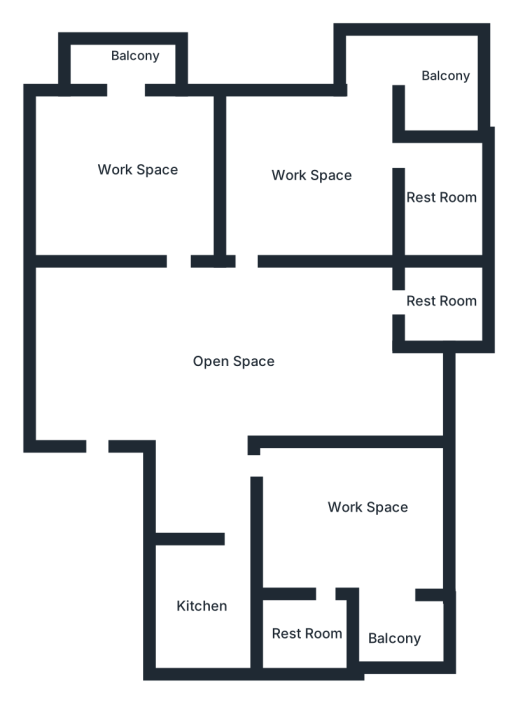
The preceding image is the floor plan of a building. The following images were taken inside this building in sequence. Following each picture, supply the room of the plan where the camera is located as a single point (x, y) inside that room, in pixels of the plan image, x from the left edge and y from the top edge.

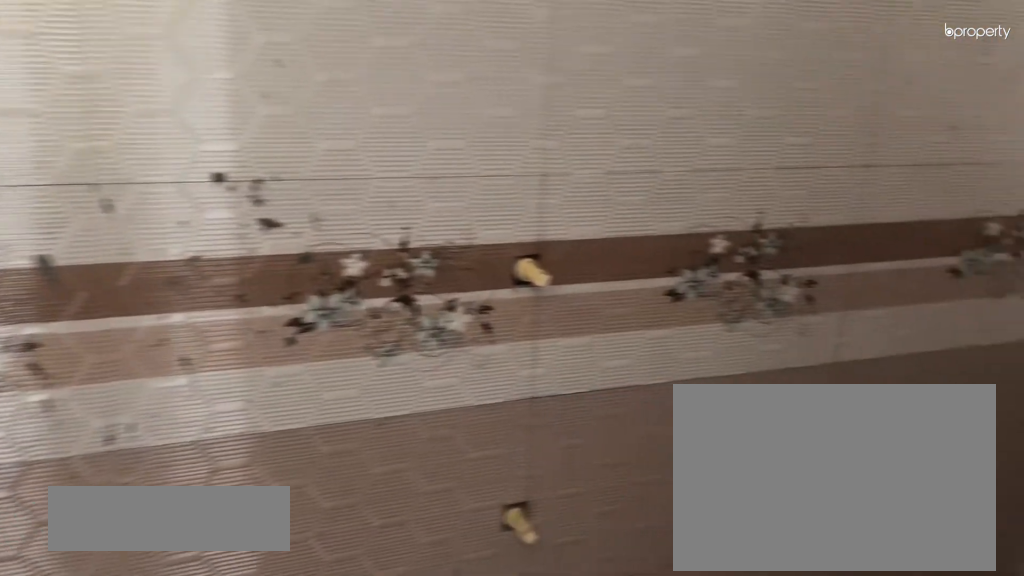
(446, 199)
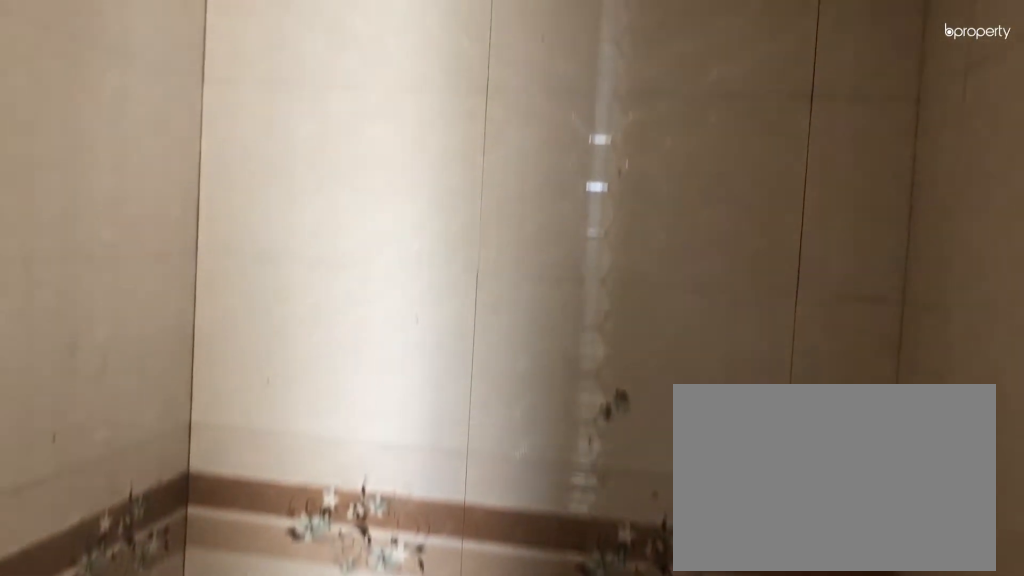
(446, 199)
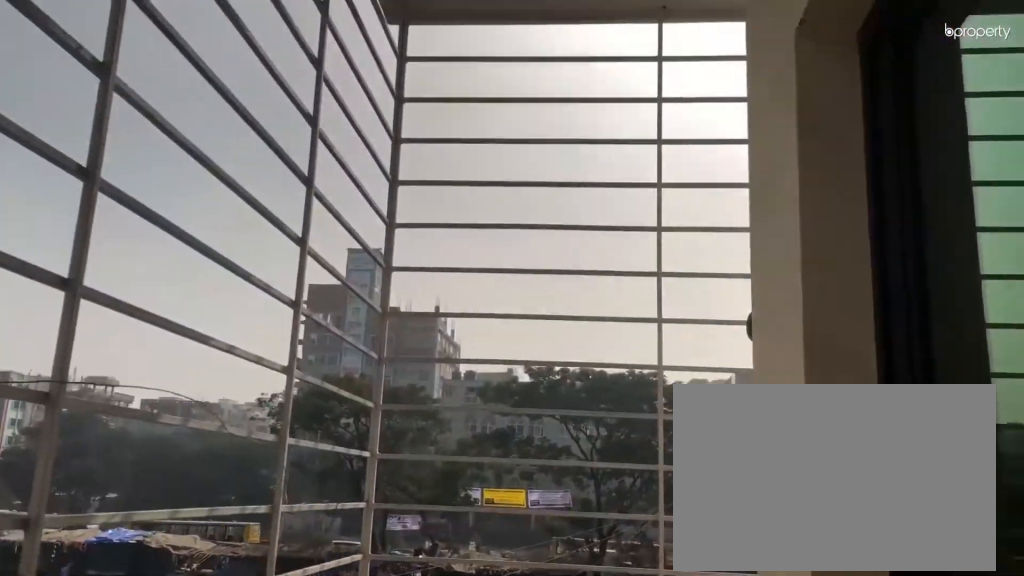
(447, 74)
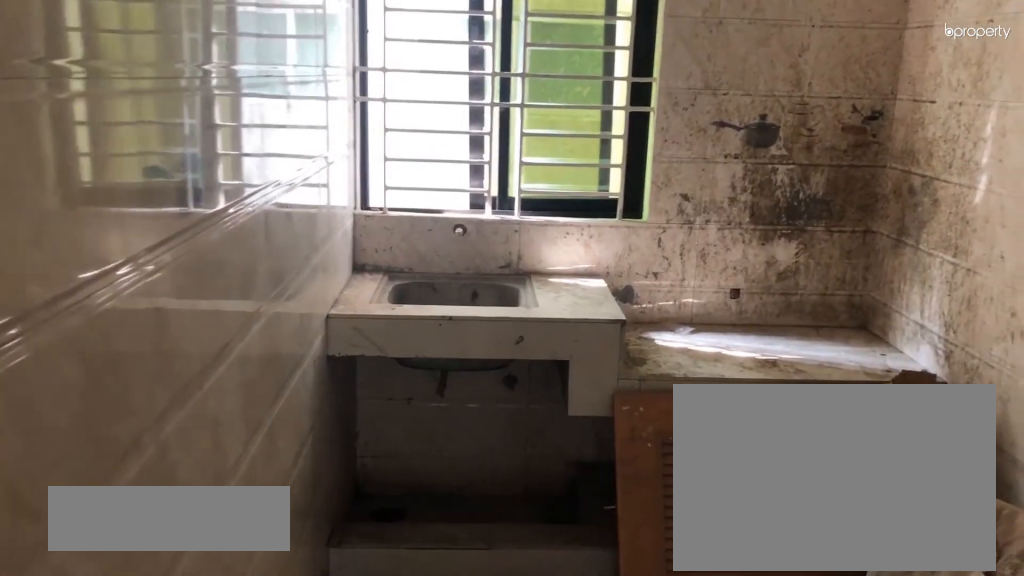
(212, 586)
